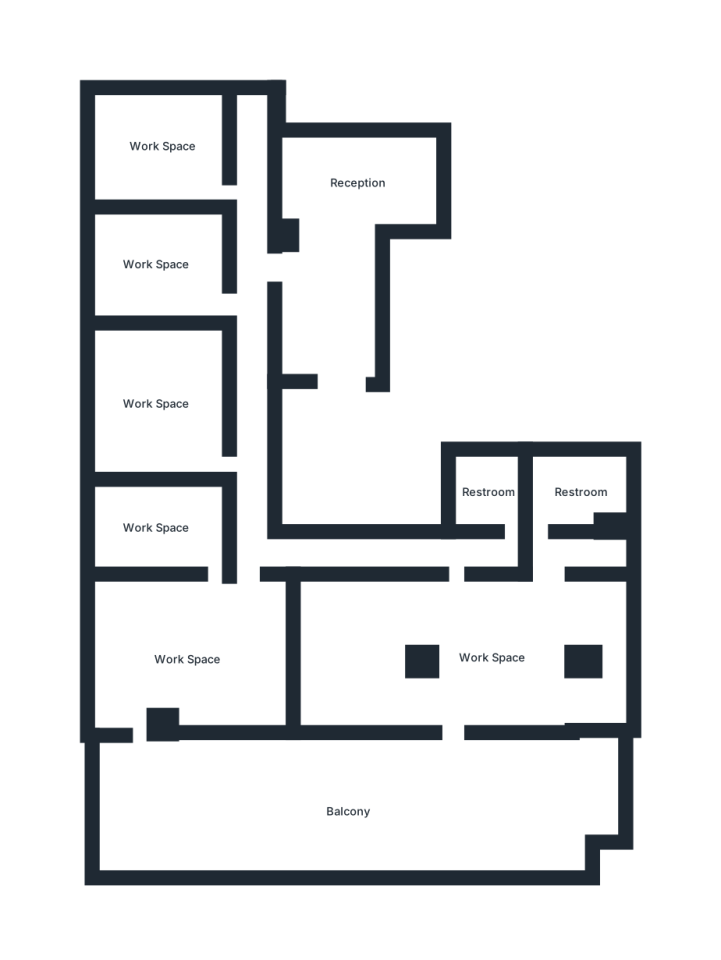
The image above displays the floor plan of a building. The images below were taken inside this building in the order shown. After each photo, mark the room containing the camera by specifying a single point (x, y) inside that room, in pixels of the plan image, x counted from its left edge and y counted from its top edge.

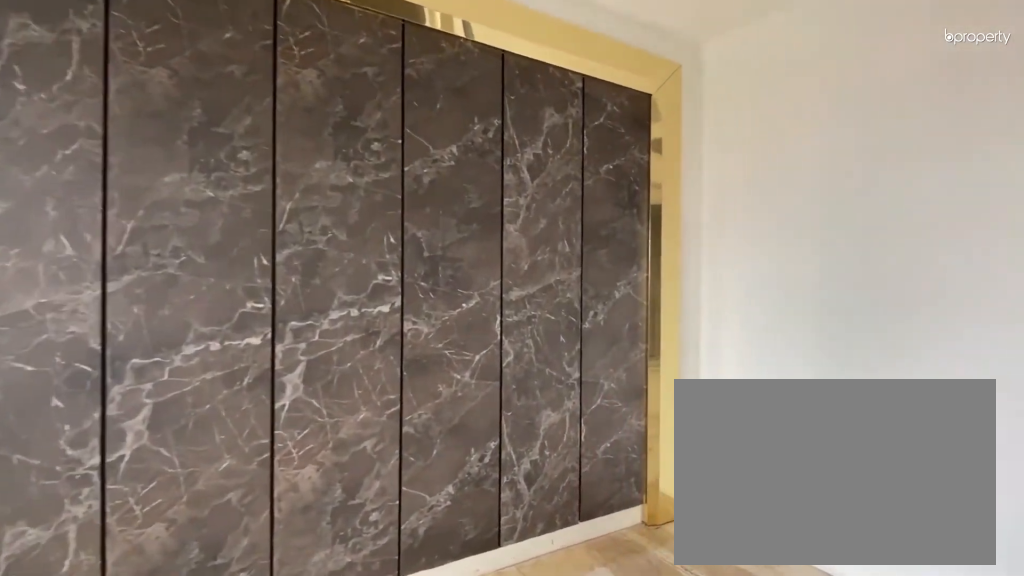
(157, 405)
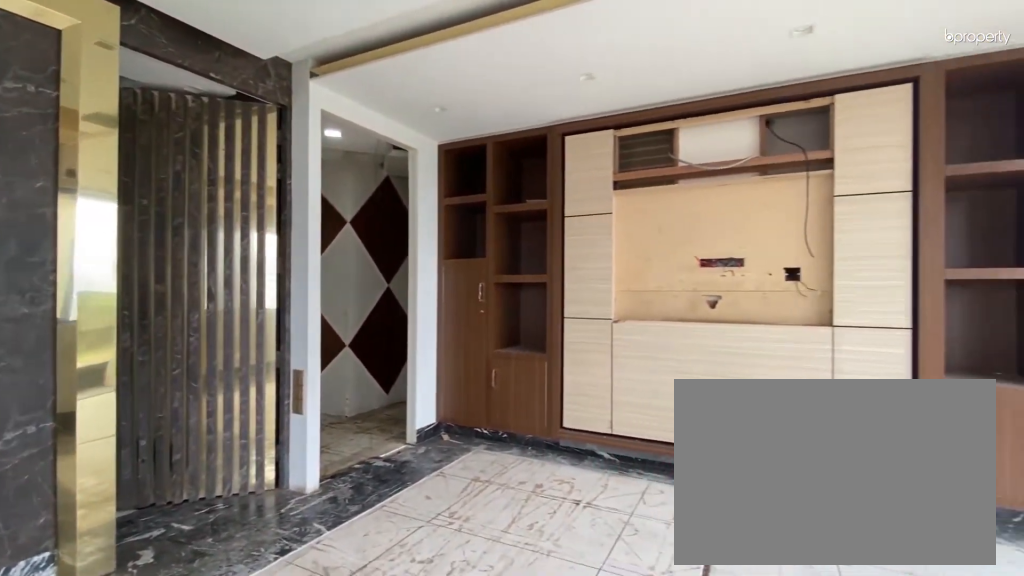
(187, 660)
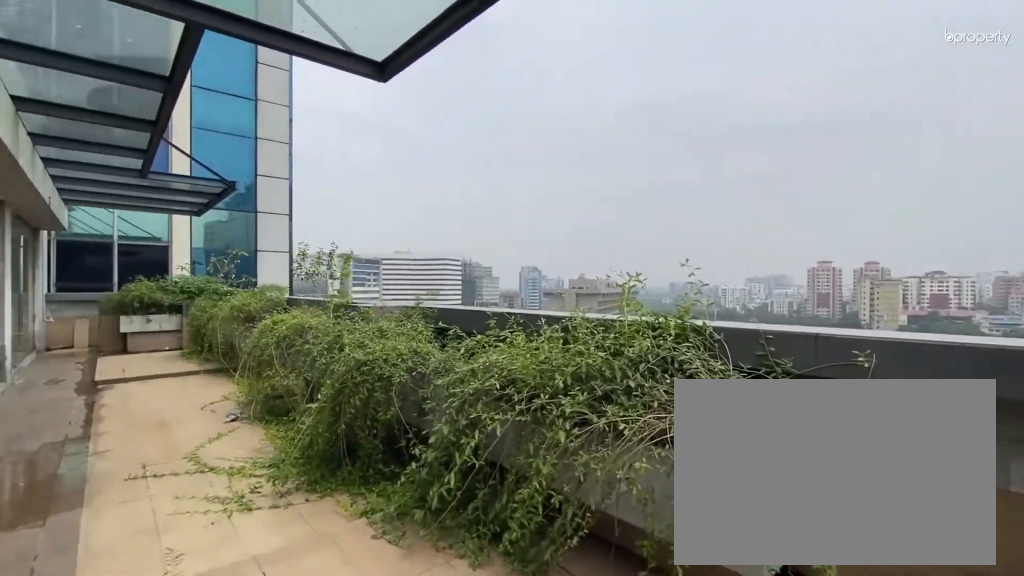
(201, 820)
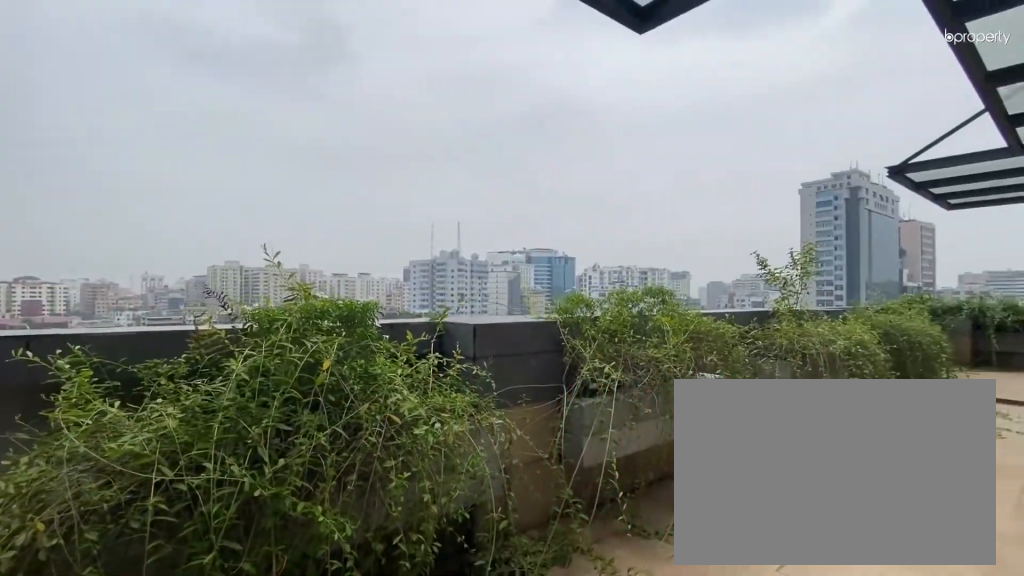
(421, 820)
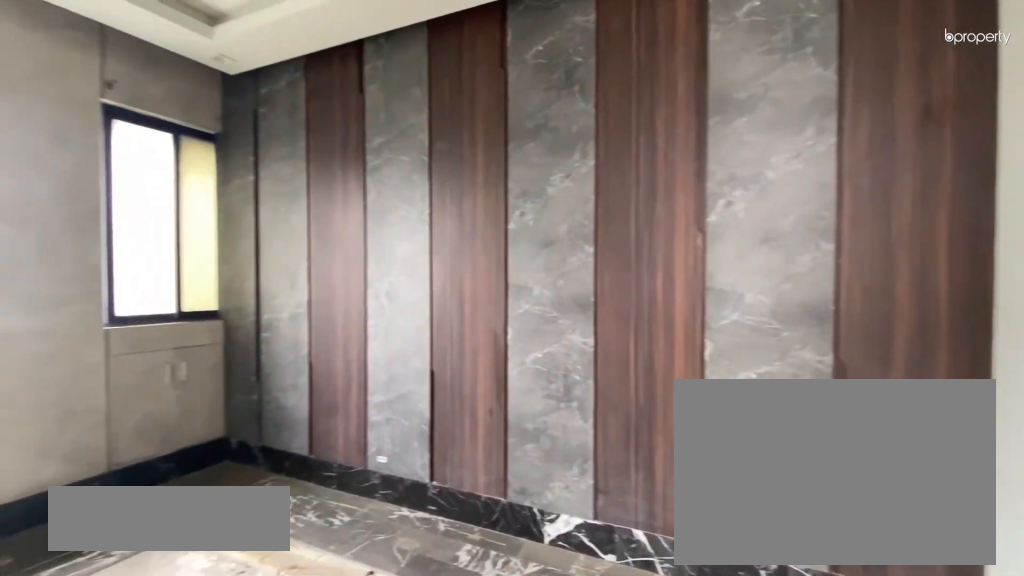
(154, 528)
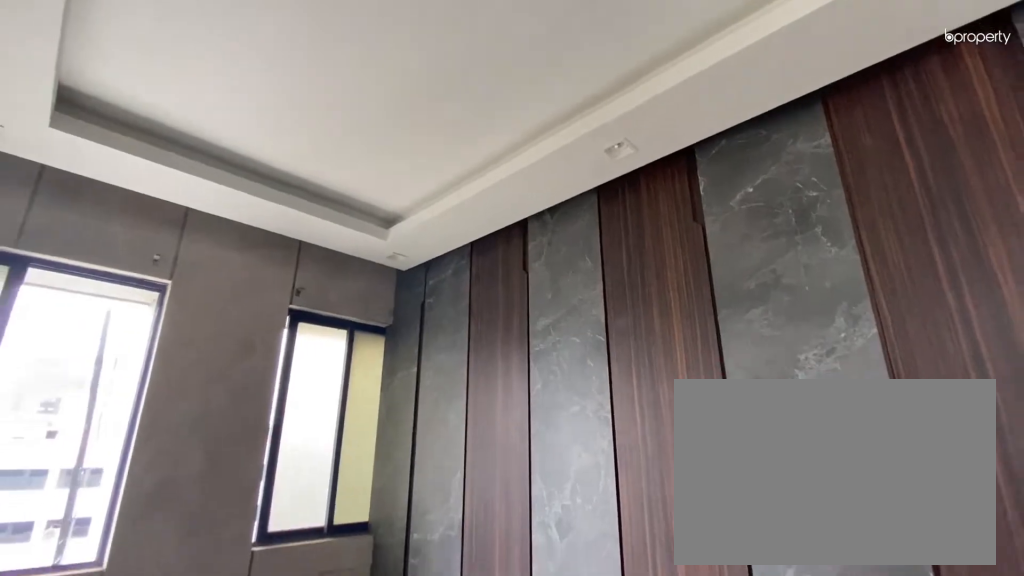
(154, 528)
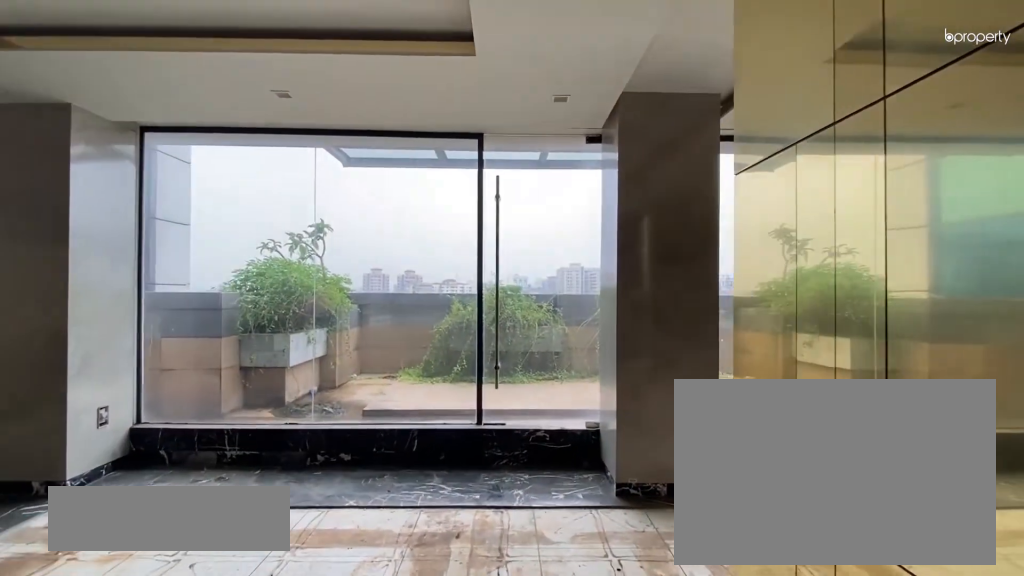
(471, 651)
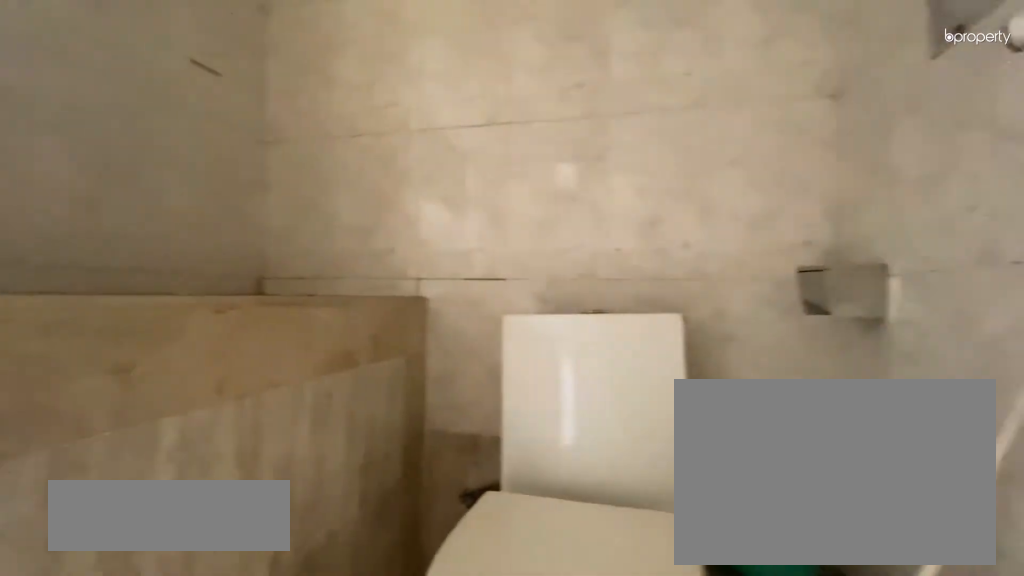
(572, 495)
